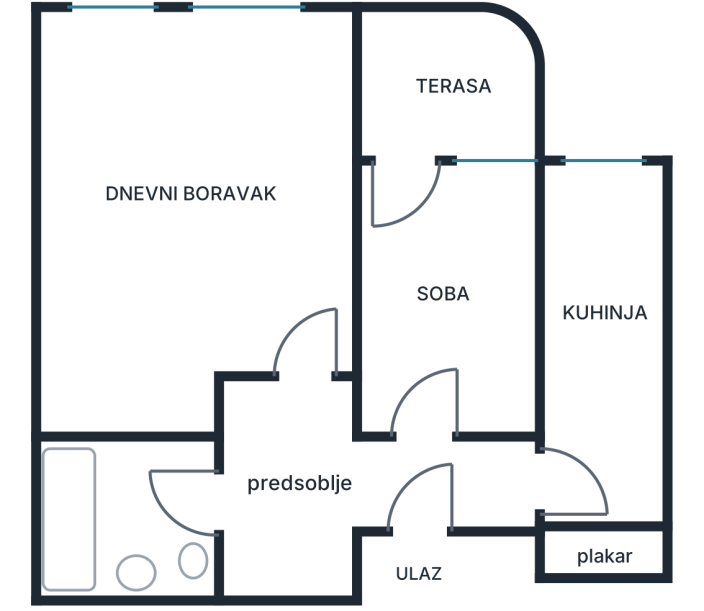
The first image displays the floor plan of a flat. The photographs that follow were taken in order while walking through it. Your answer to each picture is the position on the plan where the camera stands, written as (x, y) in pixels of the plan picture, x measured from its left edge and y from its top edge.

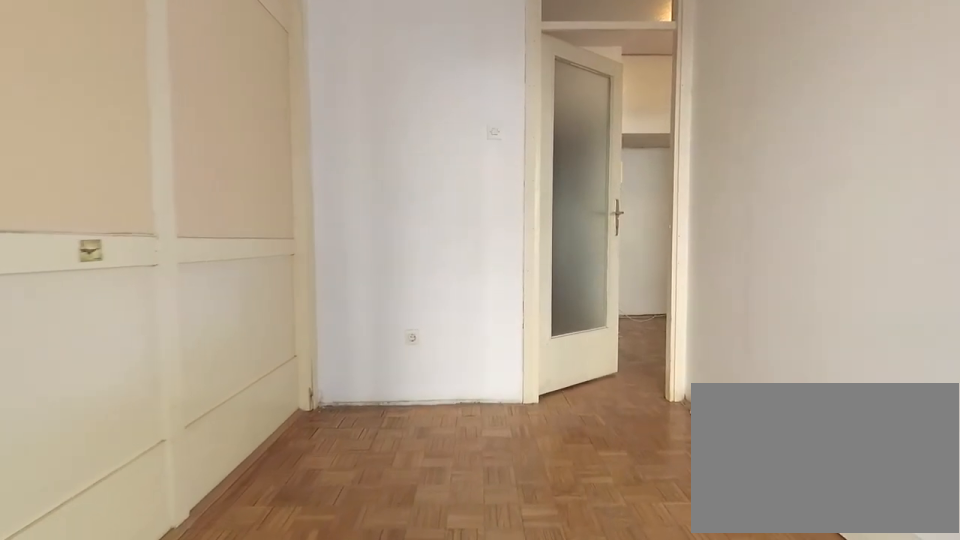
(419, 180)
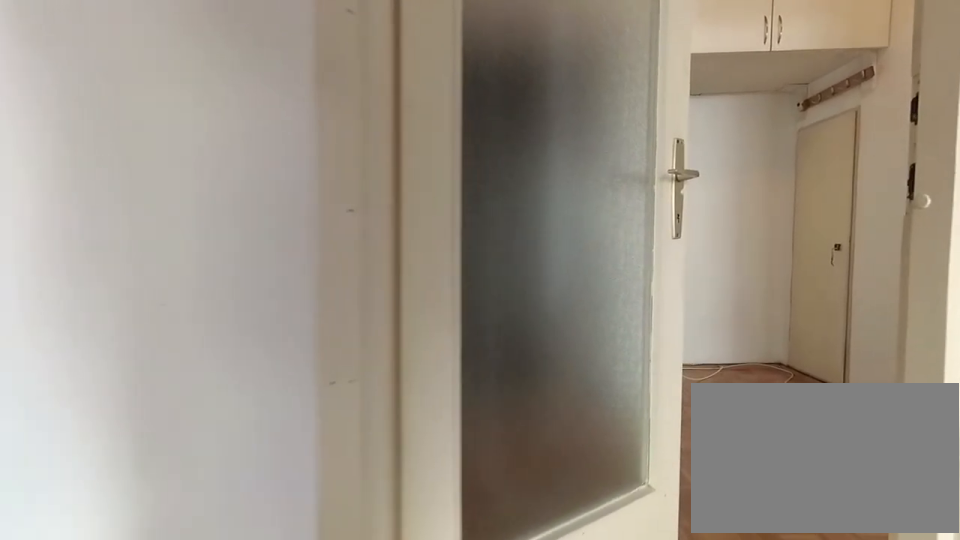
(424, 351)
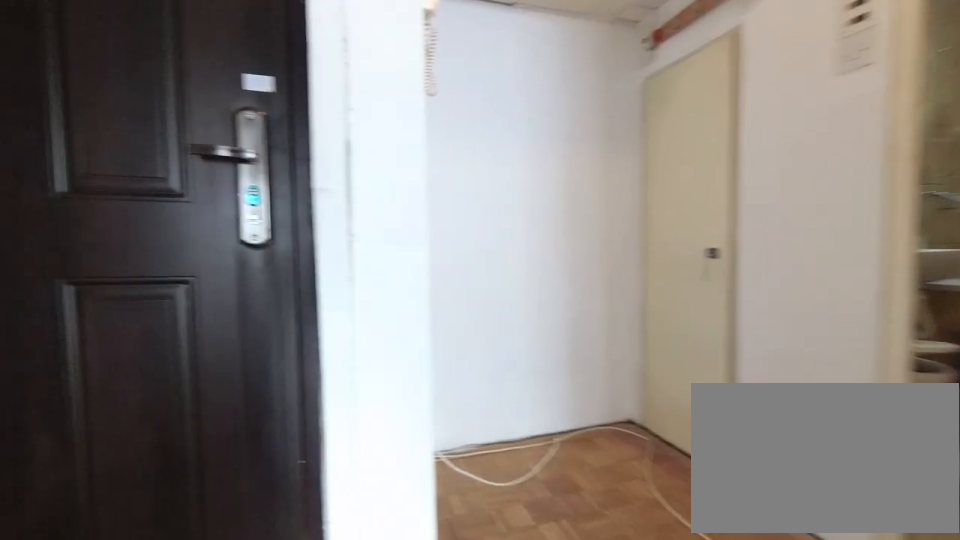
(428, 430)
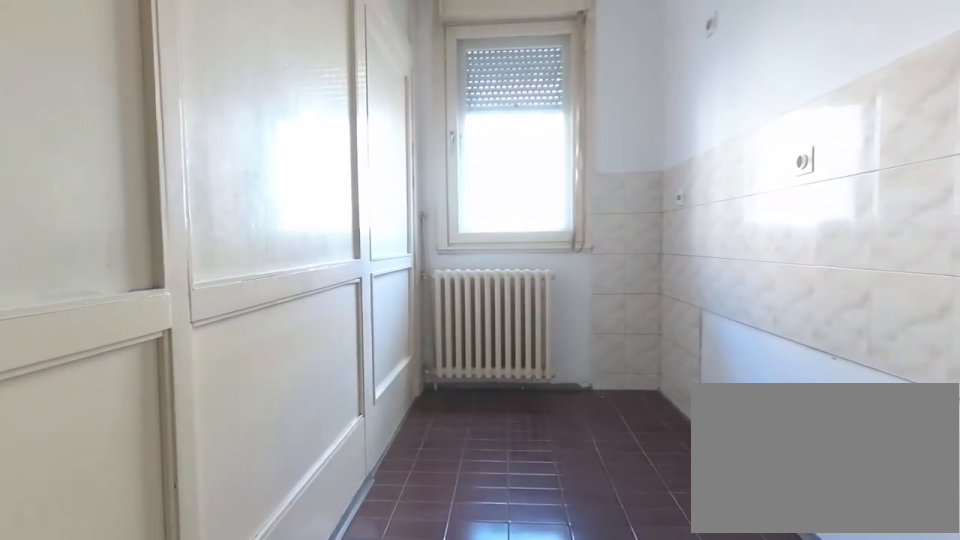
(601, 414)
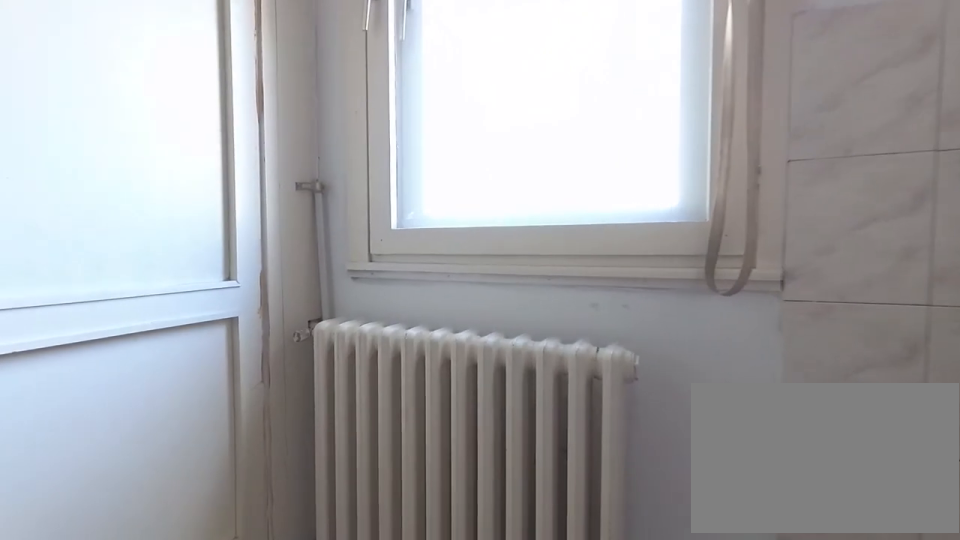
(602, 262)
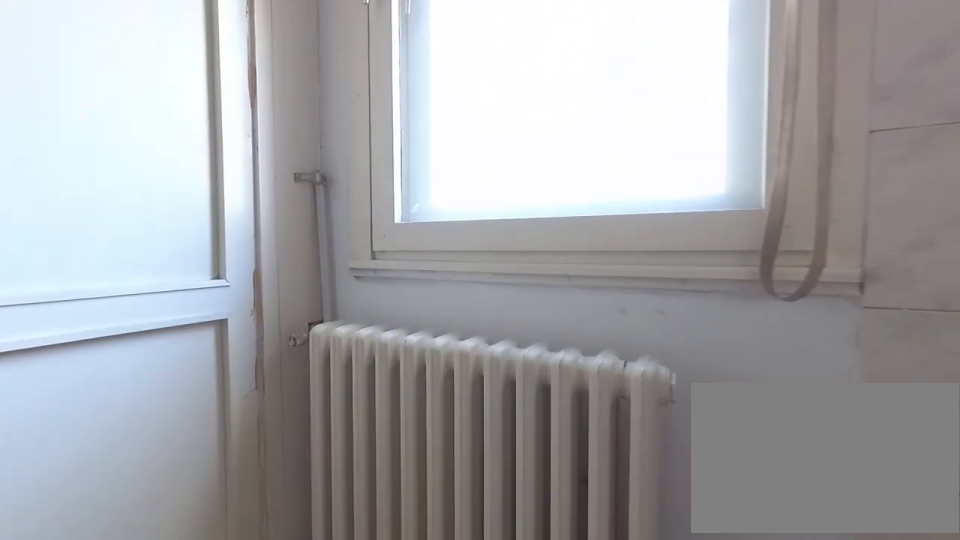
(601, 248)
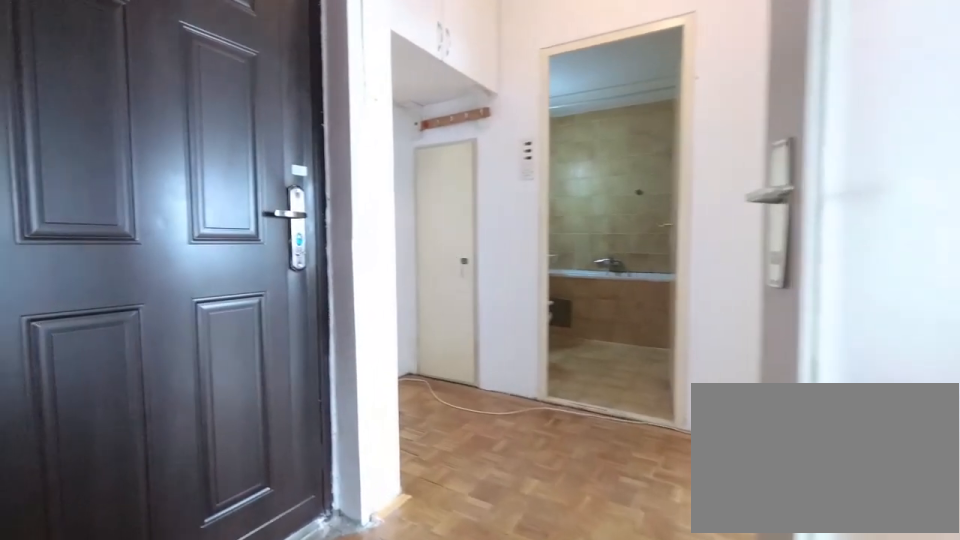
(495, 461)
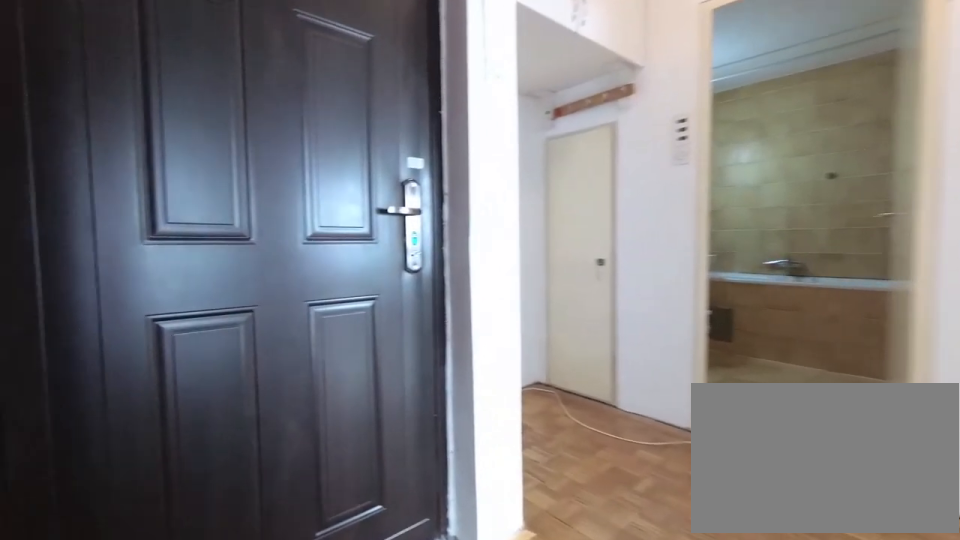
(467, 468)
